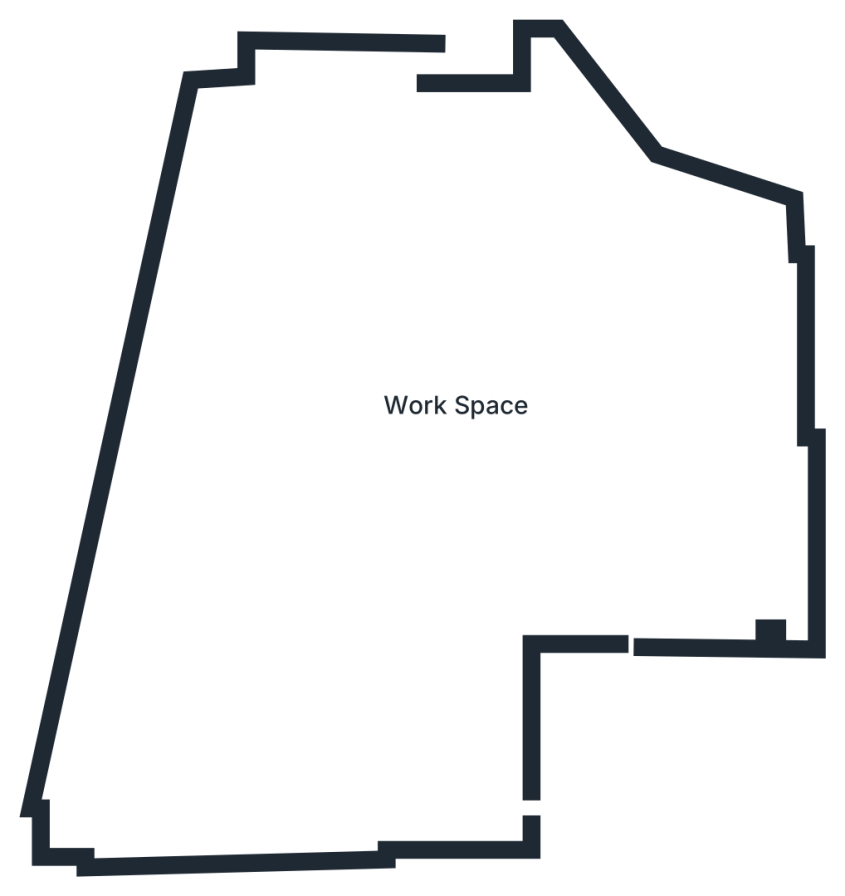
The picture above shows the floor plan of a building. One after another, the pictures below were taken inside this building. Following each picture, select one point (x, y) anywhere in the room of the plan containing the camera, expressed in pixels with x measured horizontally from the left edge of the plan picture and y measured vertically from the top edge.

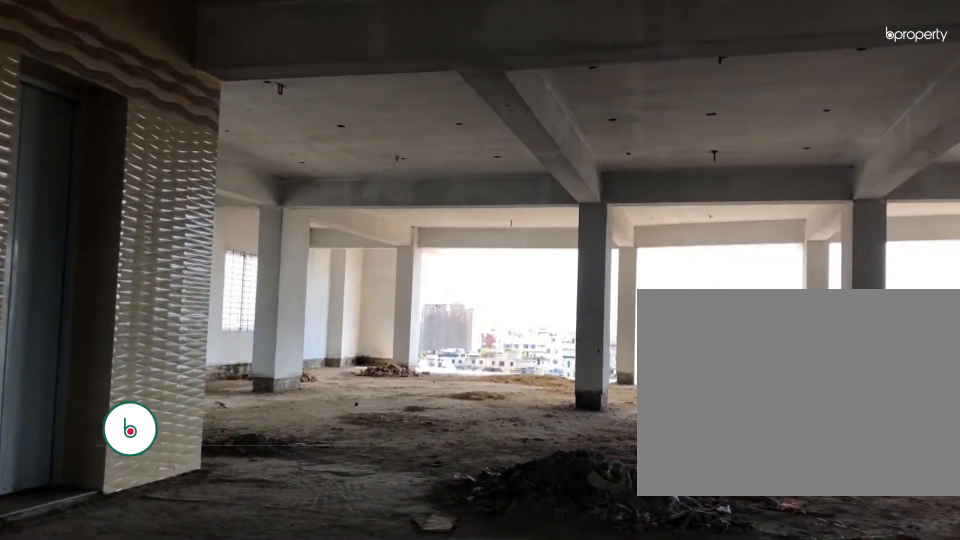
(600, 493)
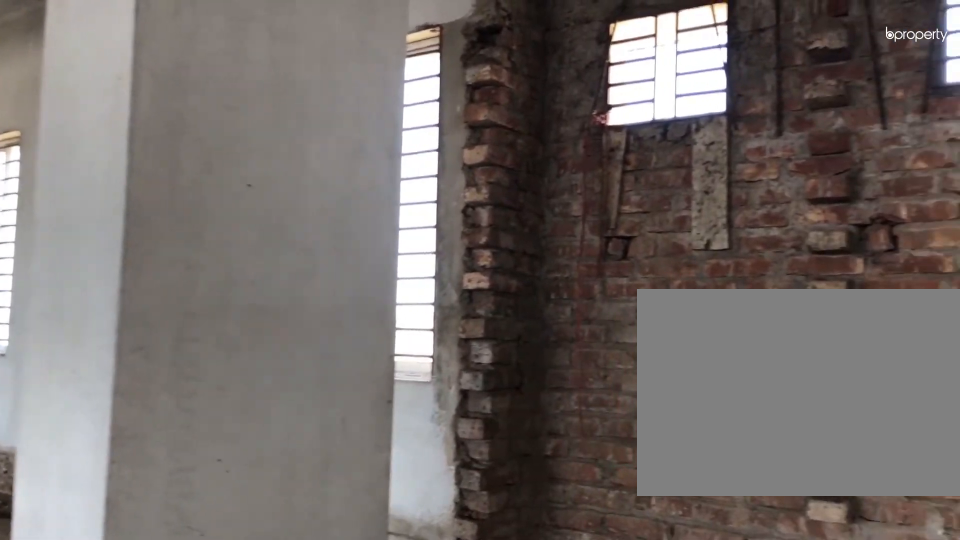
(600, 493)
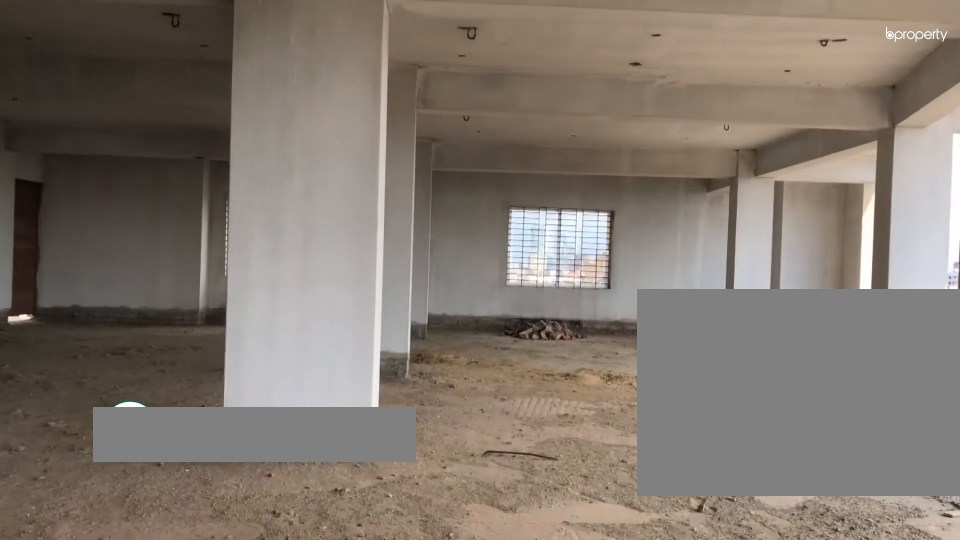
(437, 433)
